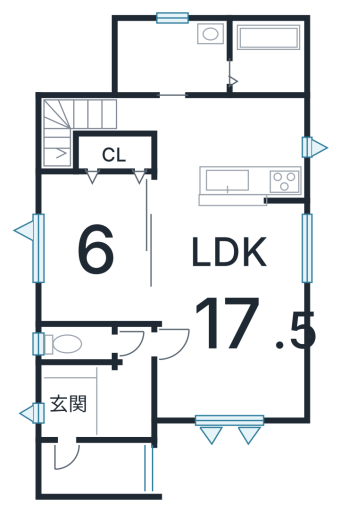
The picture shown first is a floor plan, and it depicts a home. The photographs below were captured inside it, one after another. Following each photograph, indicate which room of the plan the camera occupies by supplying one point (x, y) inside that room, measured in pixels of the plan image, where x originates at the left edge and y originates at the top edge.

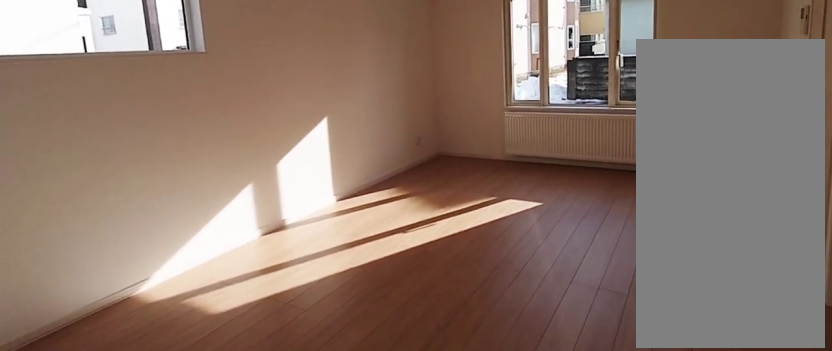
(225, 321)
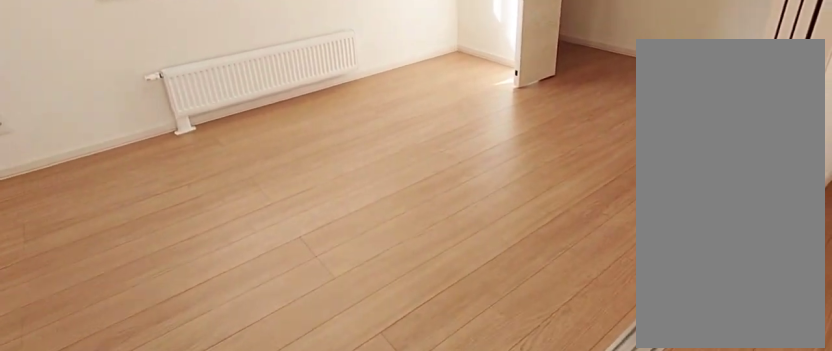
(95, 248)
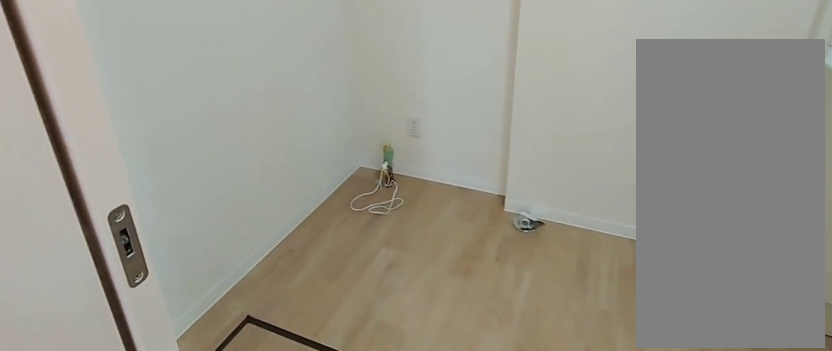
(168, 64)
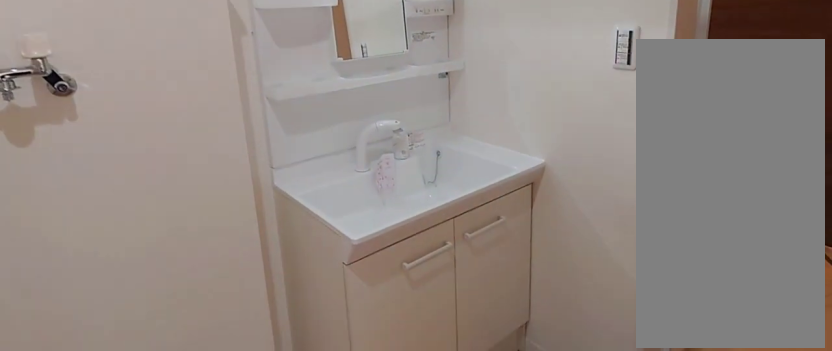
(168, 64)
